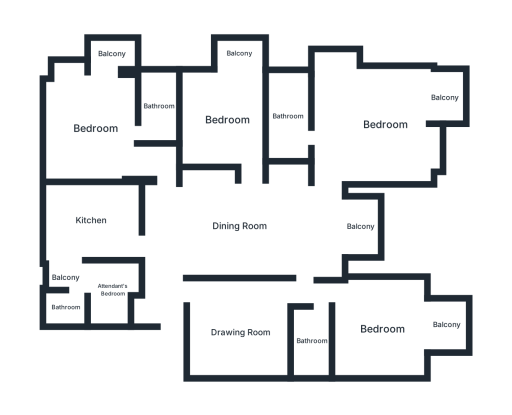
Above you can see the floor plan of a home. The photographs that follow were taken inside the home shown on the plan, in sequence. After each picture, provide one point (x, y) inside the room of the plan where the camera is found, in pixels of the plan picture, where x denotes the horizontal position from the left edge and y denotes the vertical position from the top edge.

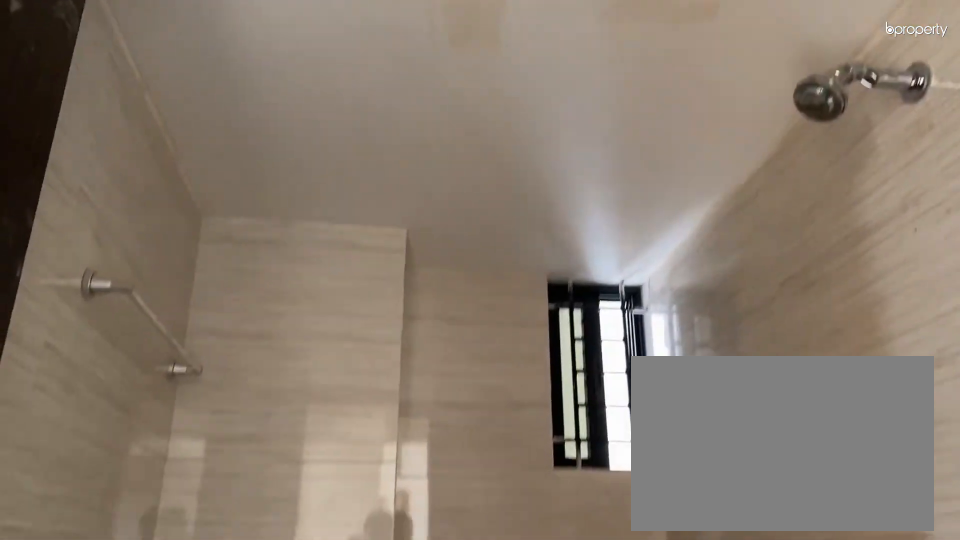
(311, 340)
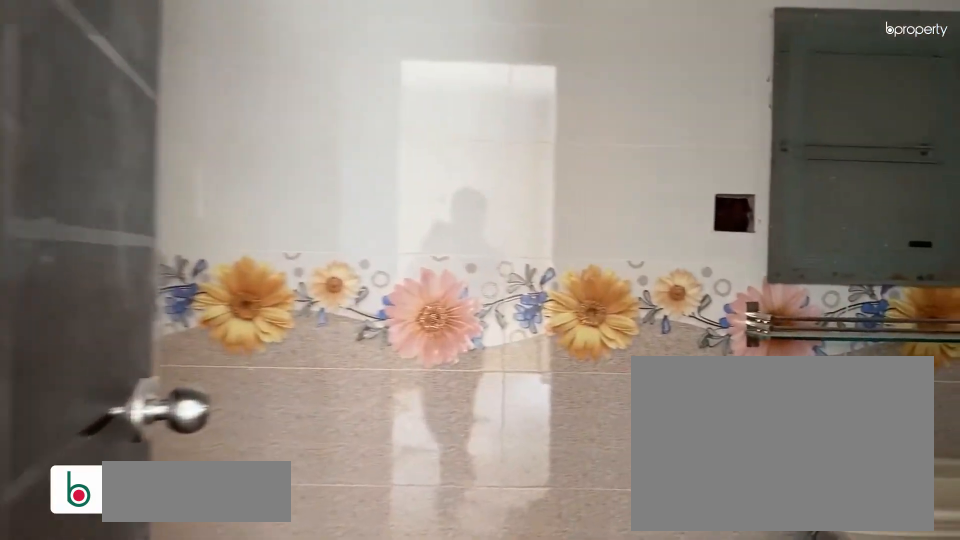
(289, 115)
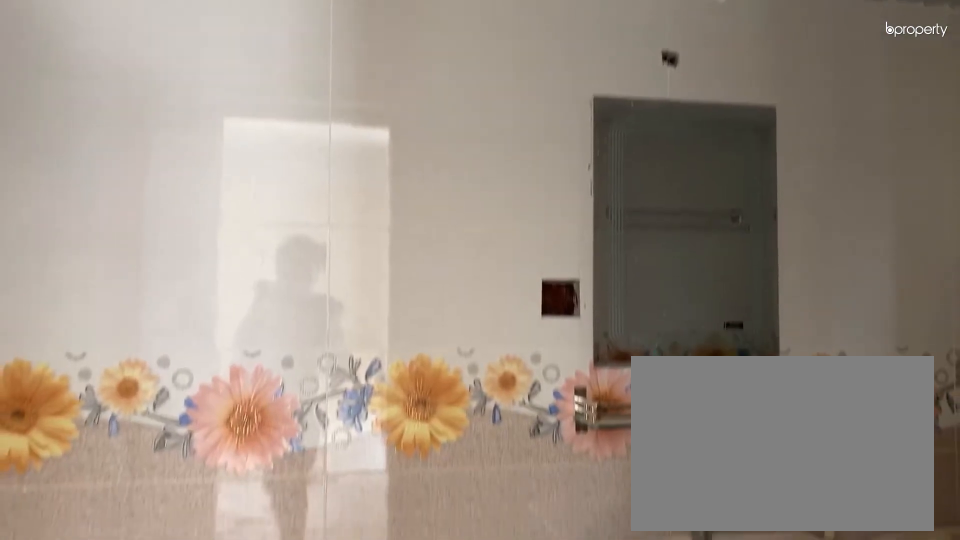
(289, 115)
